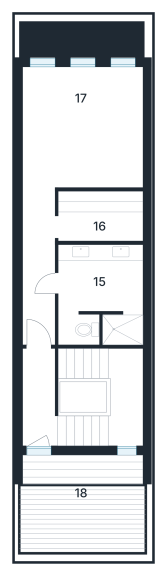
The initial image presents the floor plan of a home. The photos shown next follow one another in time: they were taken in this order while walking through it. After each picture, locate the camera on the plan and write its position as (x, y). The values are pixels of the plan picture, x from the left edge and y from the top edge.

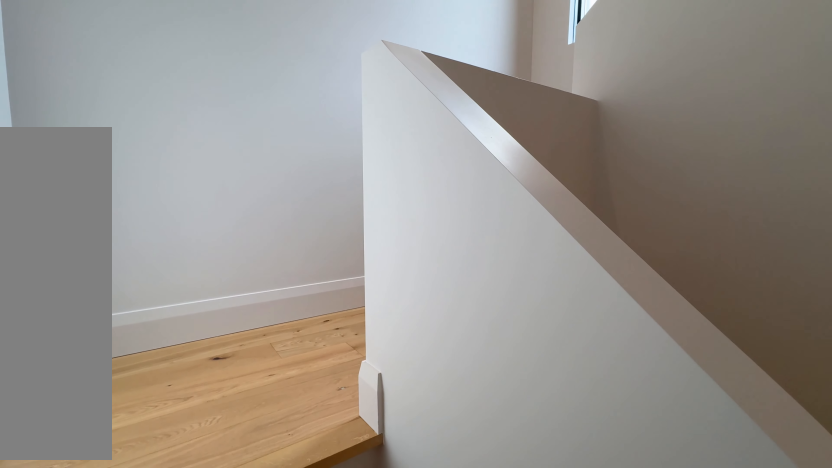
(72, 367)
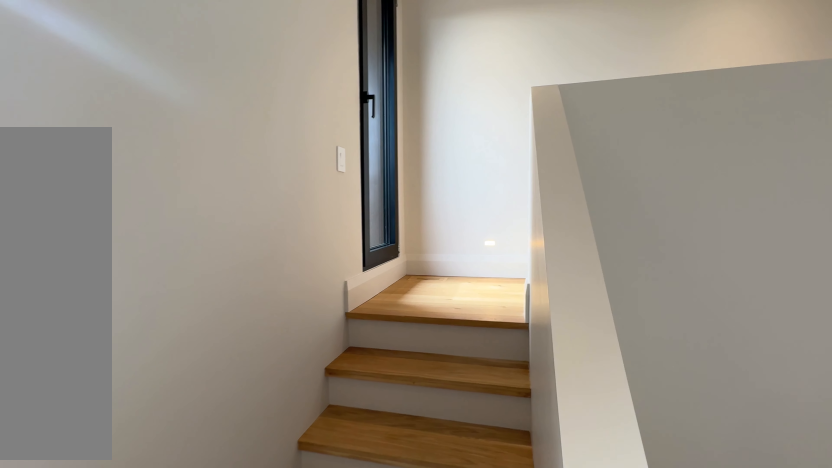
(122, 413)
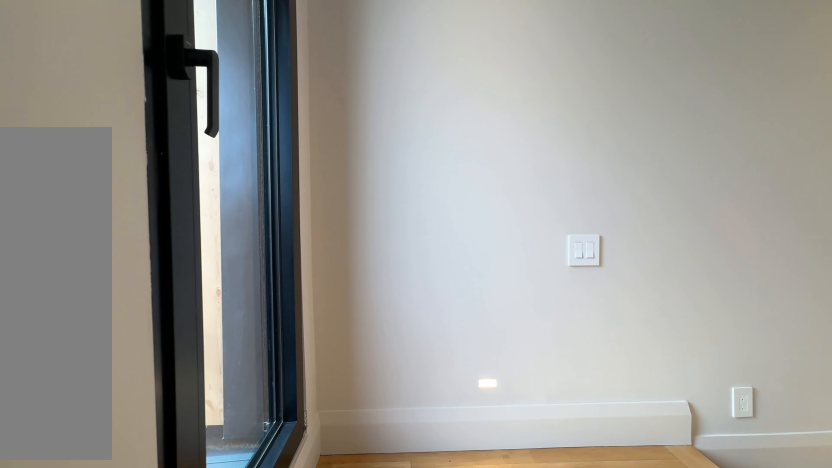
(81, 424)
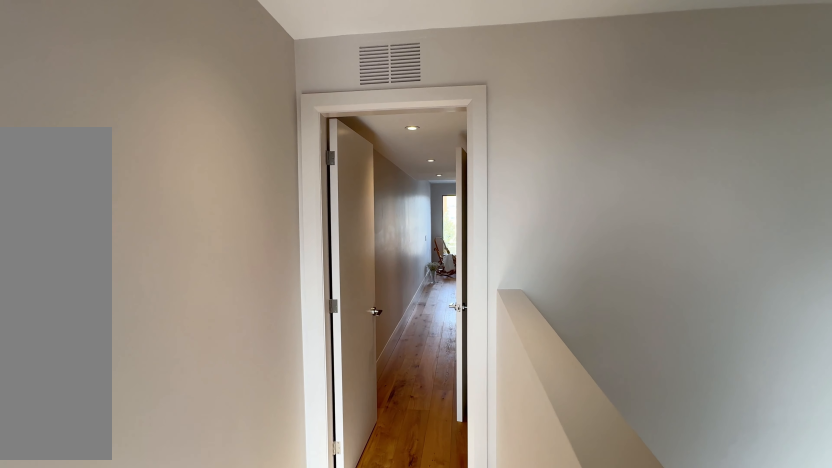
(43, 415)
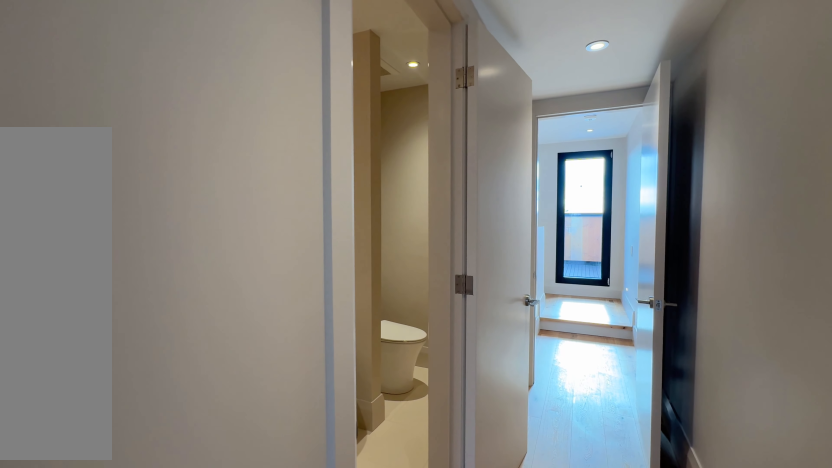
(37, 245)
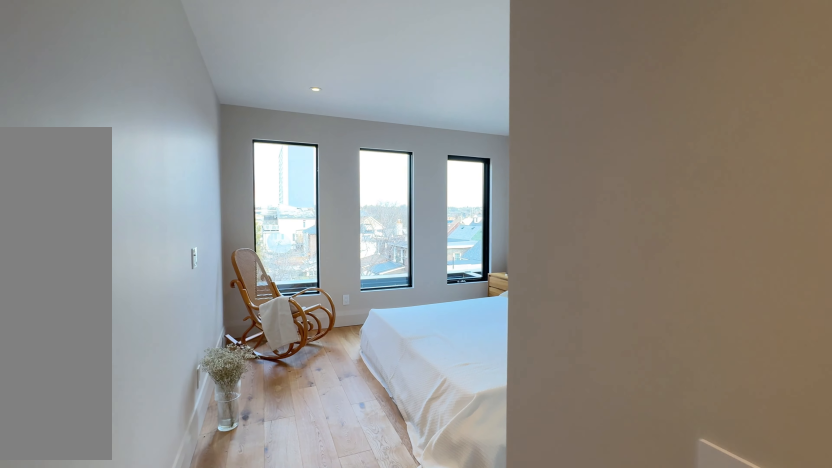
(37, 196)
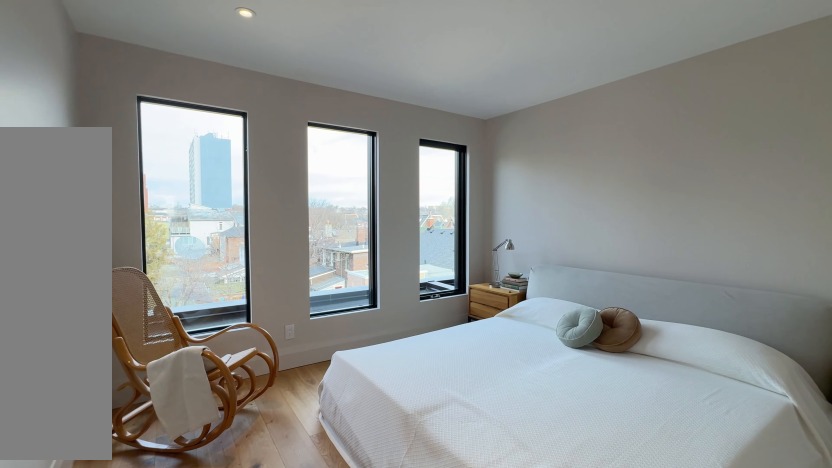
(39, 178)
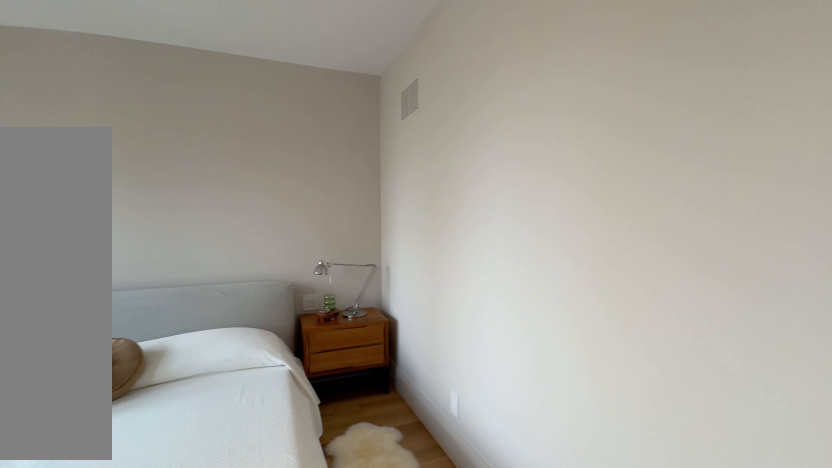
(40, 170)
